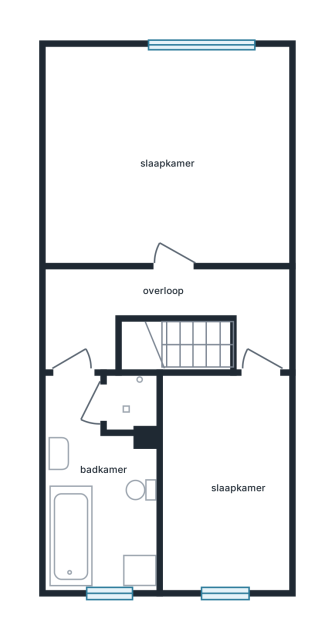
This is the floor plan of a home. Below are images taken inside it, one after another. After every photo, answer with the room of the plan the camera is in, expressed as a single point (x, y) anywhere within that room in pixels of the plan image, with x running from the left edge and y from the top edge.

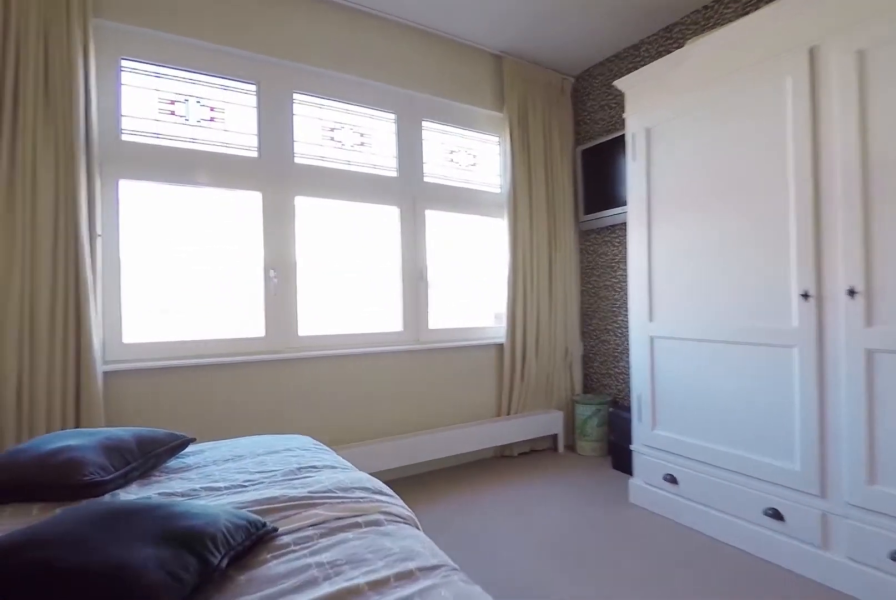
(153, 156)
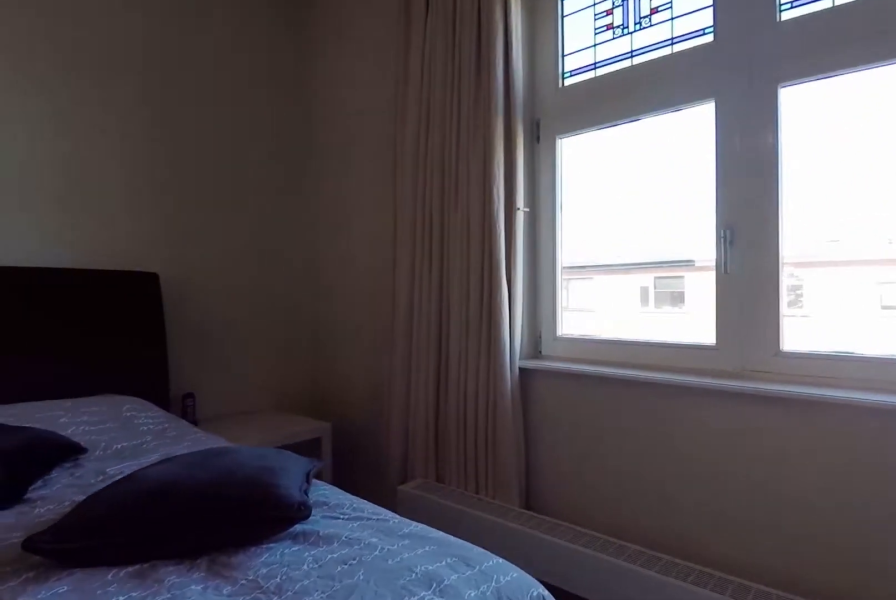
(153, 156)
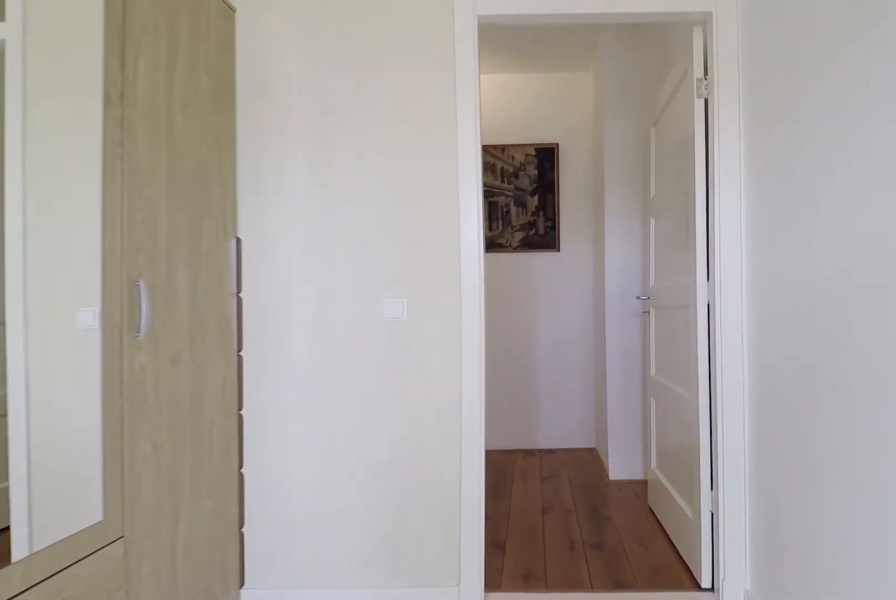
(225, 480)
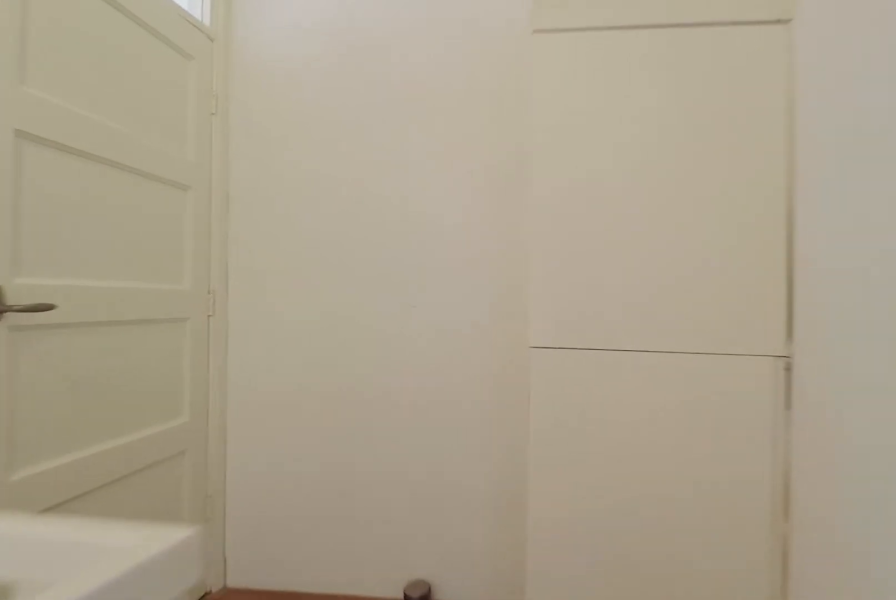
(163, 309)
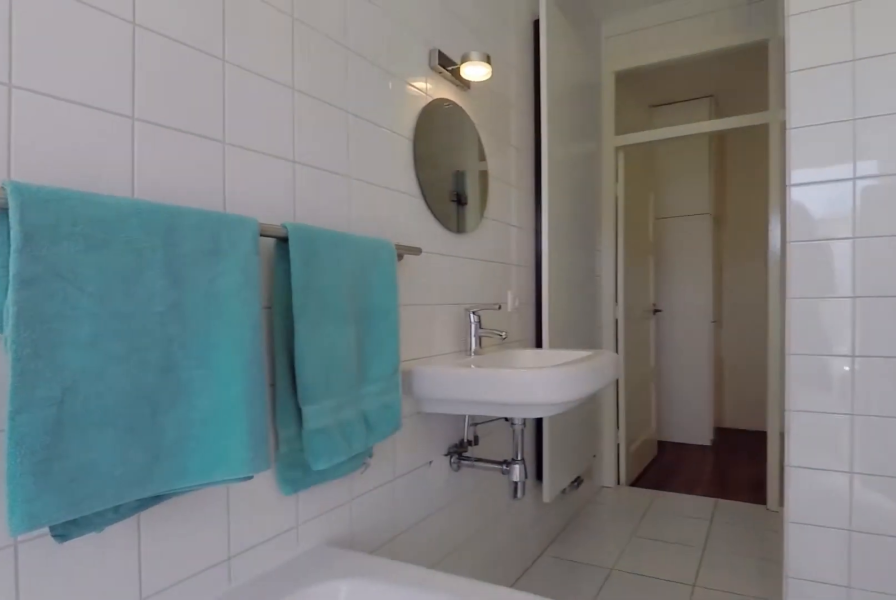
(86, 529)
